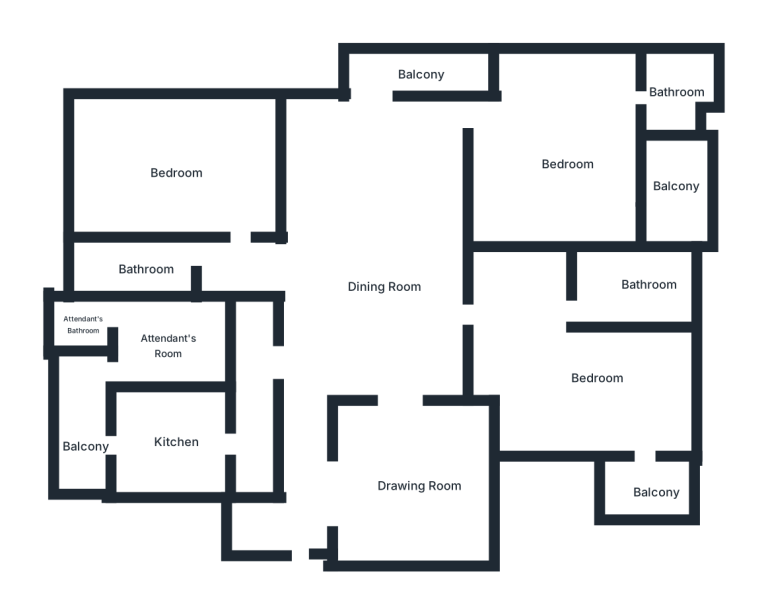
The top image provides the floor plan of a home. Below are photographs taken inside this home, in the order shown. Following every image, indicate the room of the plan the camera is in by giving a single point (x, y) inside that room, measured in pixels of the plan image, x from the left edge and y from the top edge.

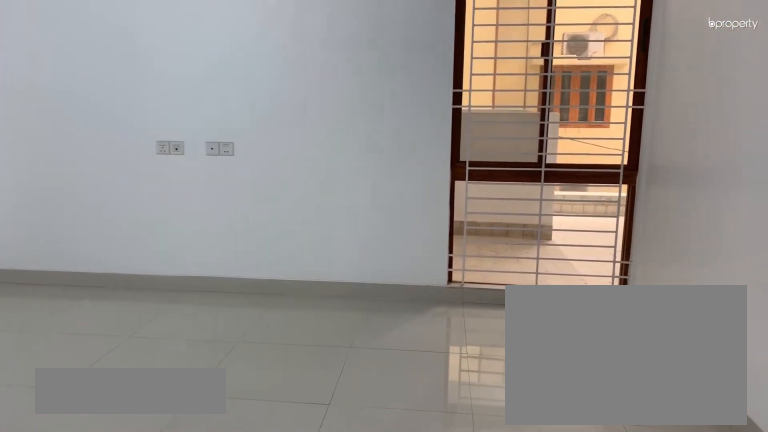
(420, 482)
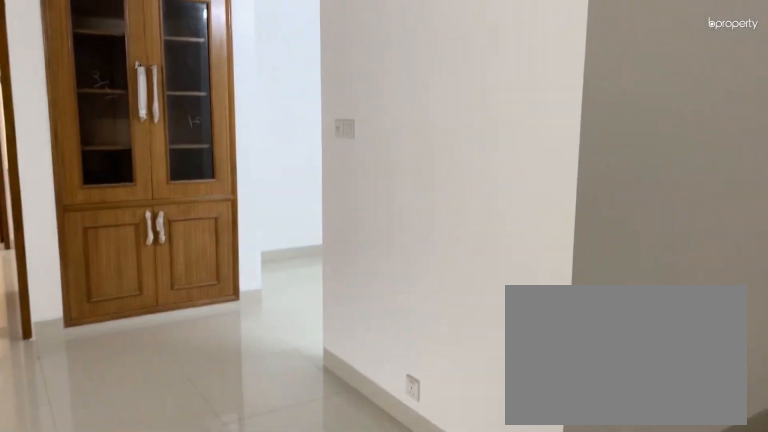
(389, 287)
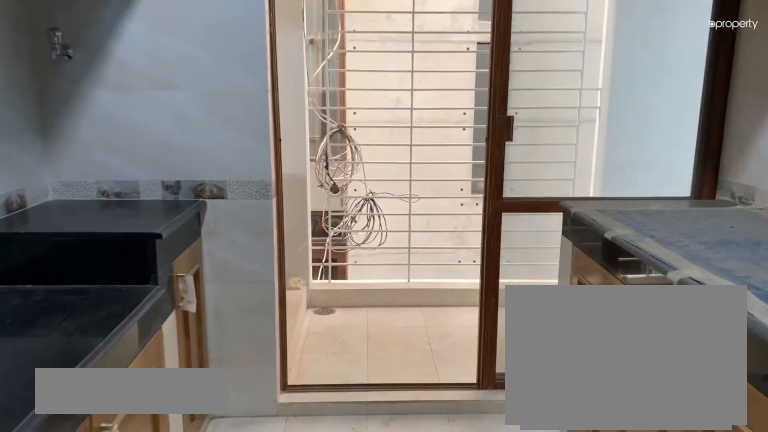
(177, 438)
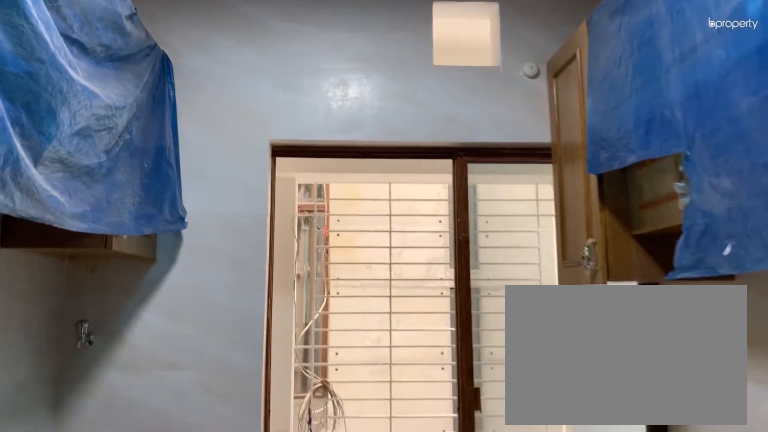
(177, 439)
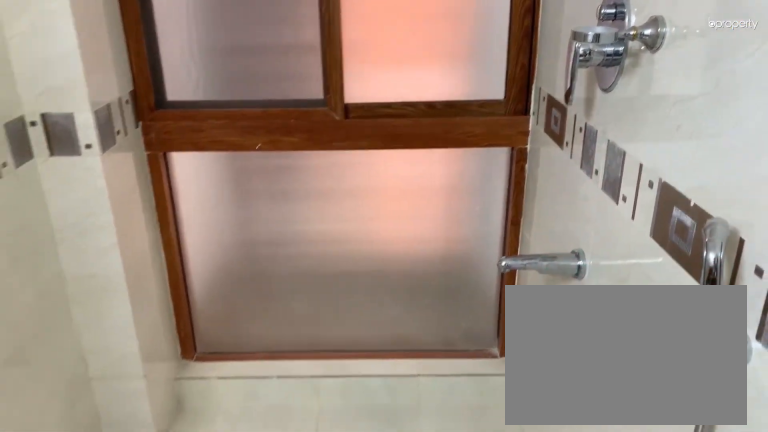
(142, 263)
